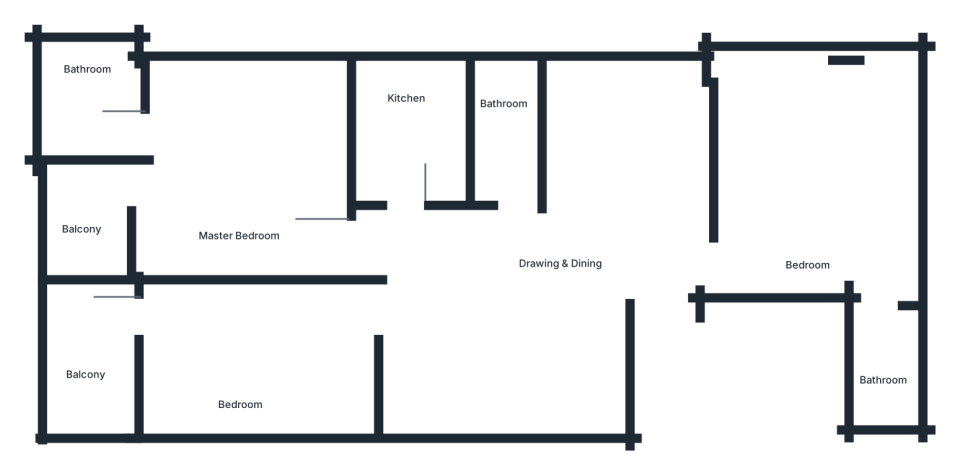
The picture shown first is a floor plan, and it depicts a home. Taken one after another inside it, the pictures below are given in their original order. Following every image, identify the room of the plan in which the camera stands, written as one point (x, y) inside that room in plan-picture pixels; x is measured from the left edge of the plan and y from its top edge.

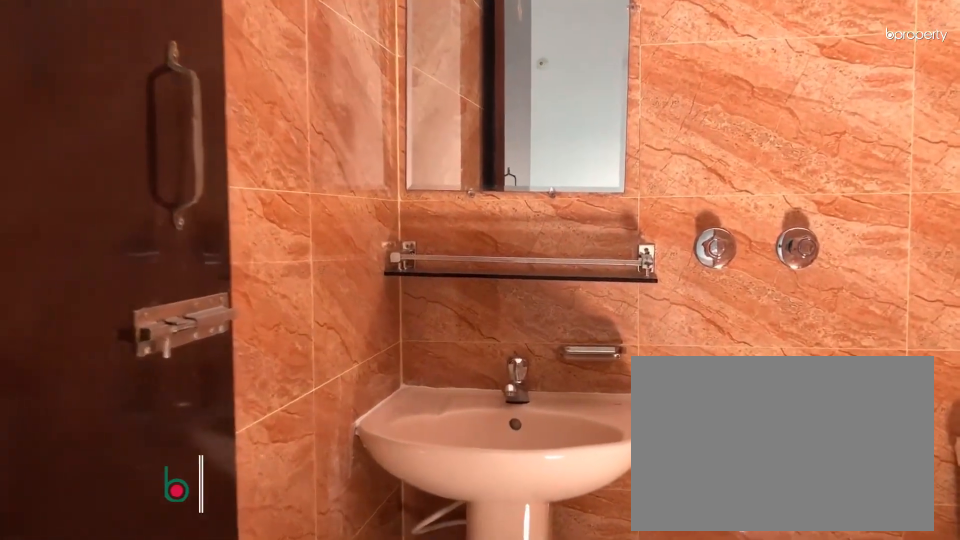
(136, 135)
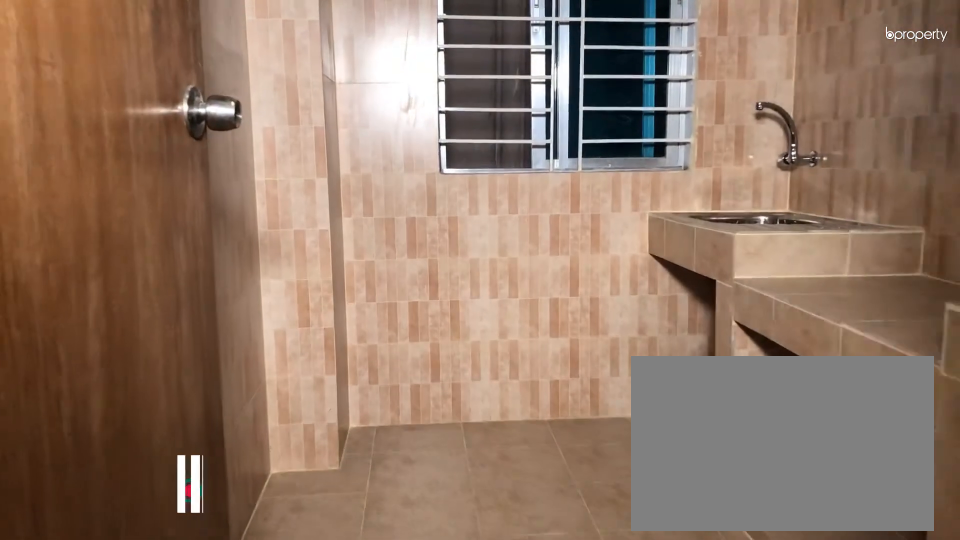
(411, 132)
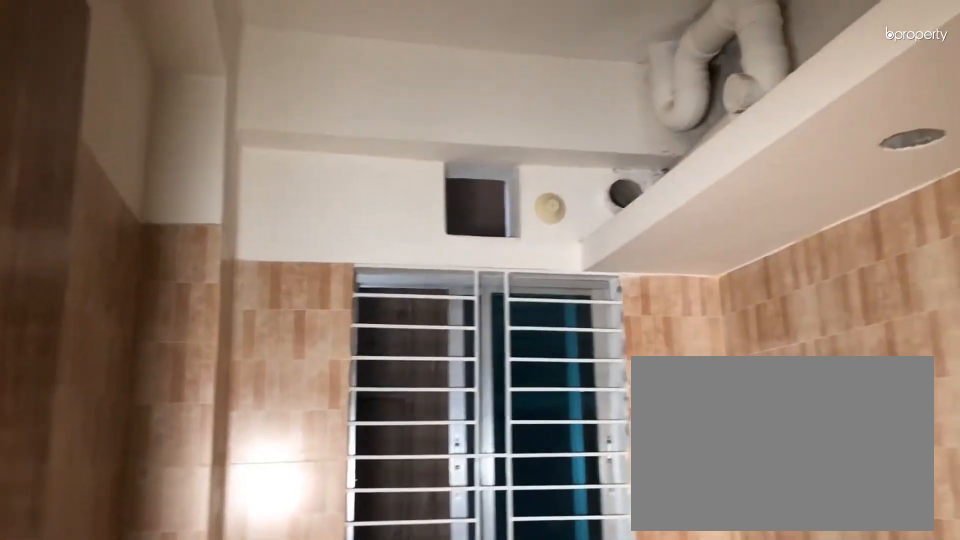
(411, 131)
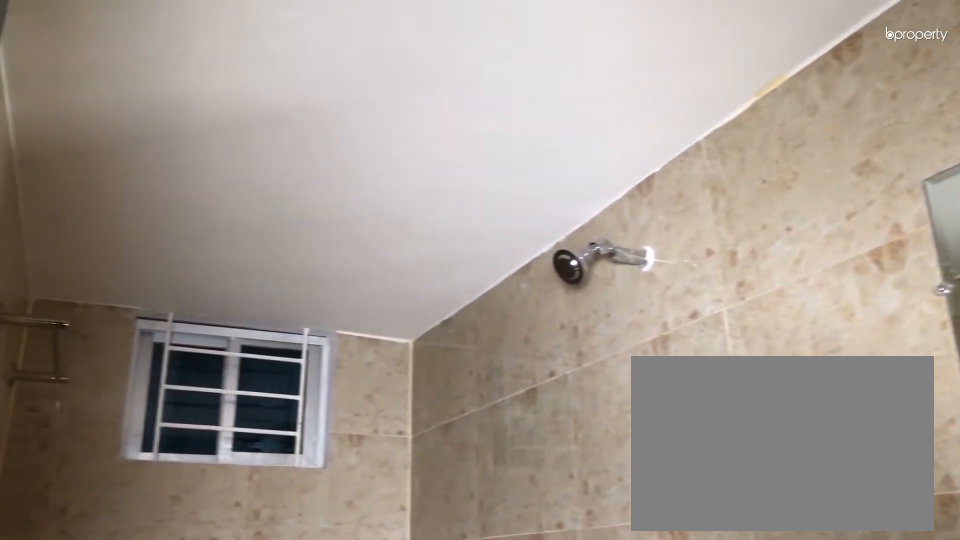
(508, 136)
